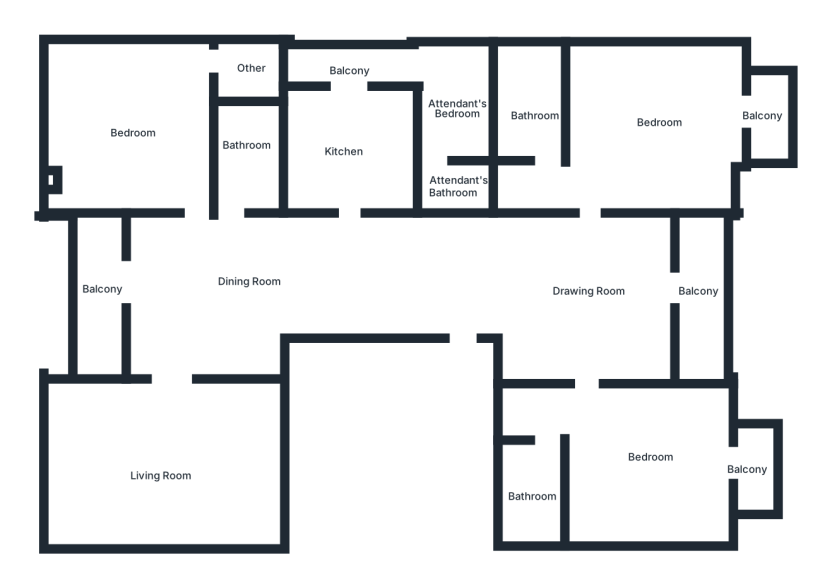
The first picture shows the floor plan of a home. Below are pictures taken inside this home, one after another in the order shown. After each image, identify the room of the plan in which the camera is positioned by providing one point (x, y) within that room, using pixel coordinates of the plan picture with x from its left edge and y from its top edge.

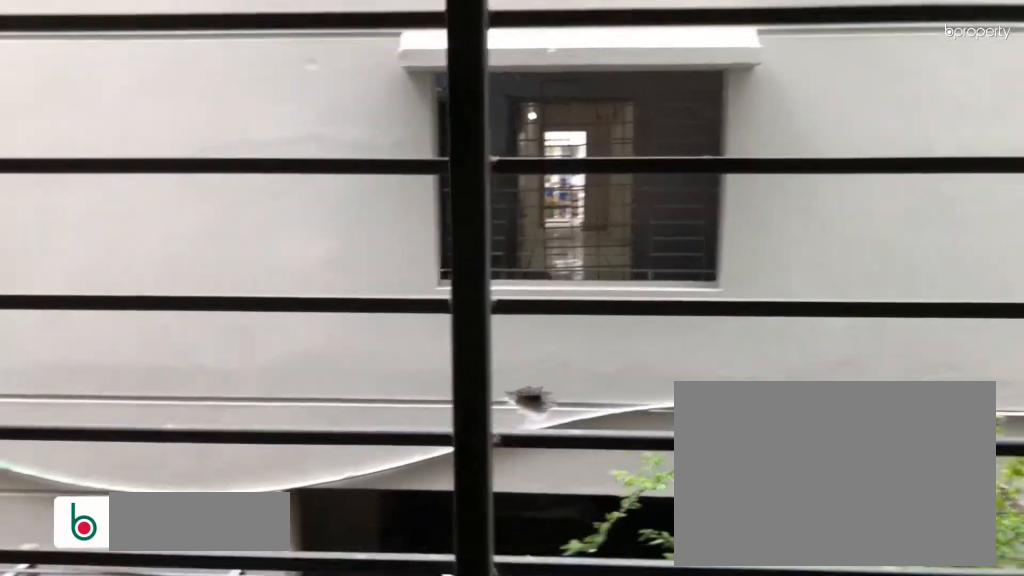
(708, 284)
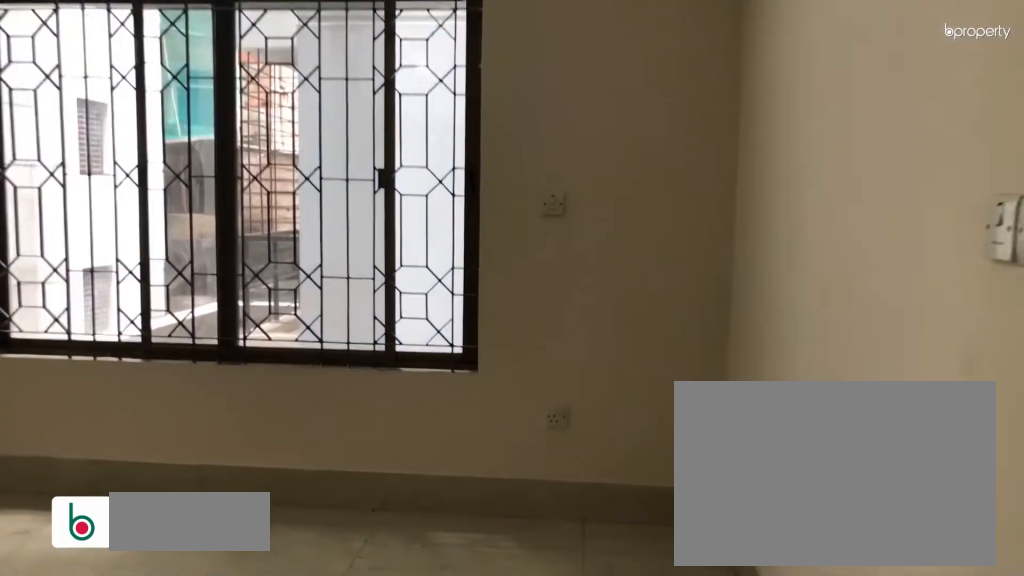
(640, 452)
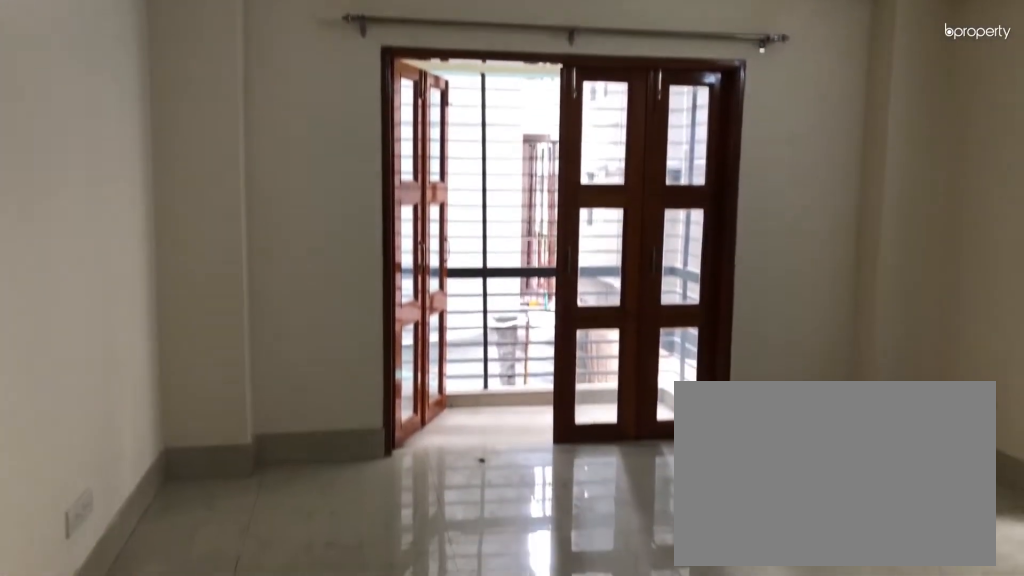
(636, 447)
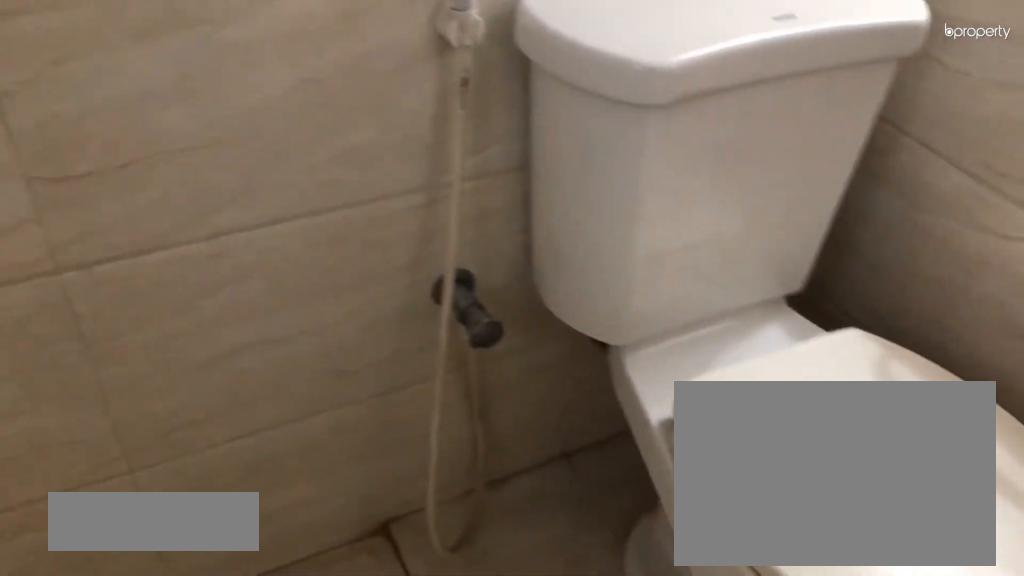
(538, 479)
